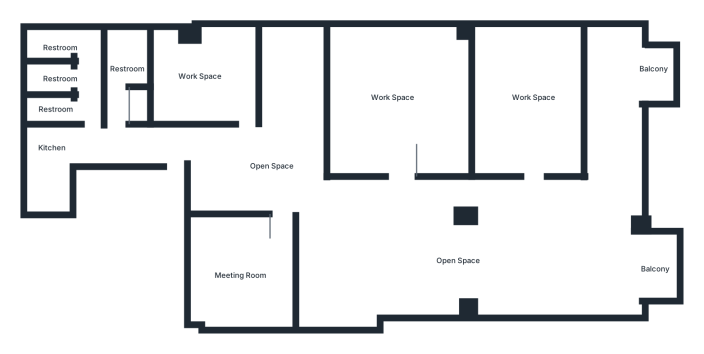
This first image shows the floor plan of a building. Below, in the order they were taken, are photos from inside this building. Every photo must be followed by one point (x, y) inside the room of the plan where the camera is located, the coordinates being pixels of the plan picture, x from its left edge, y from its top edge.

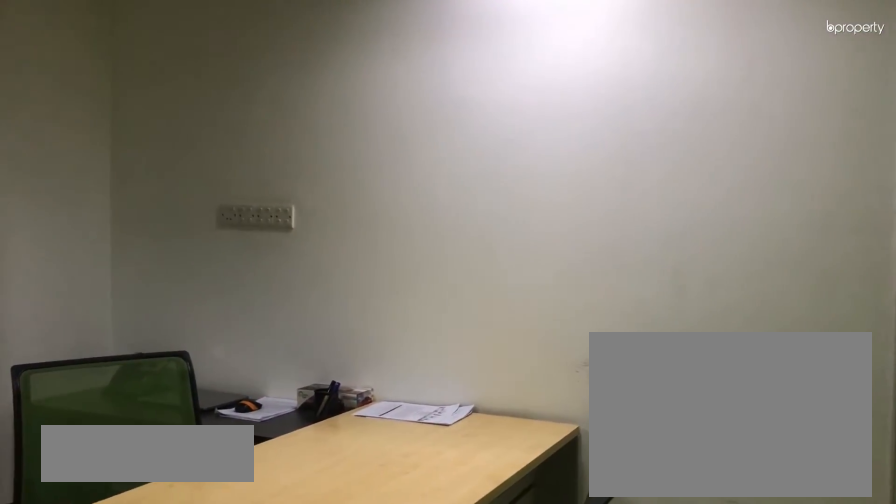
(251, 271)
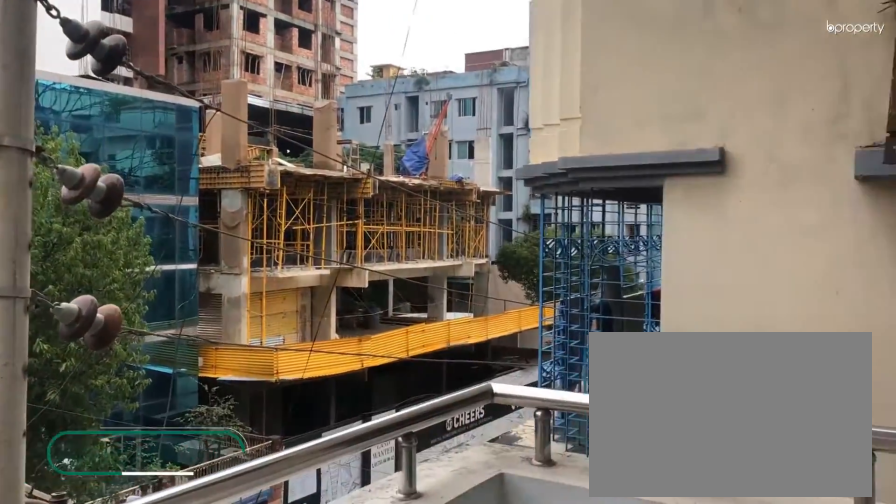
(654, 266)
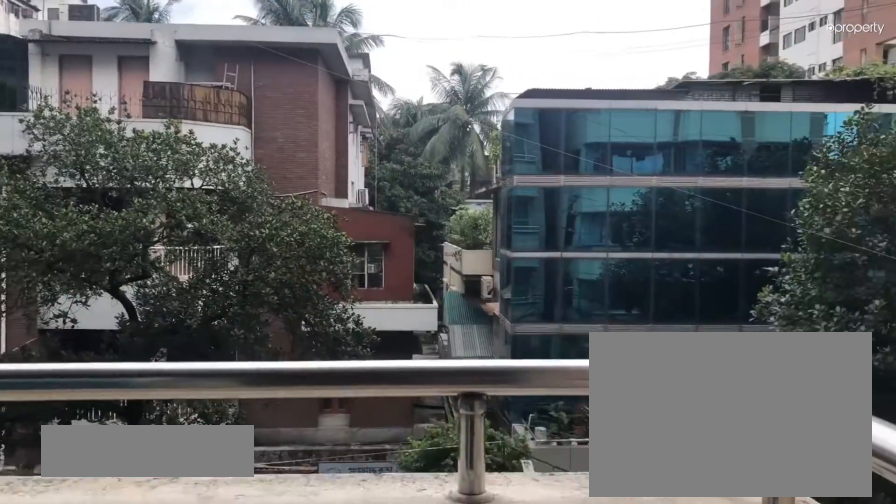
(655, 75)
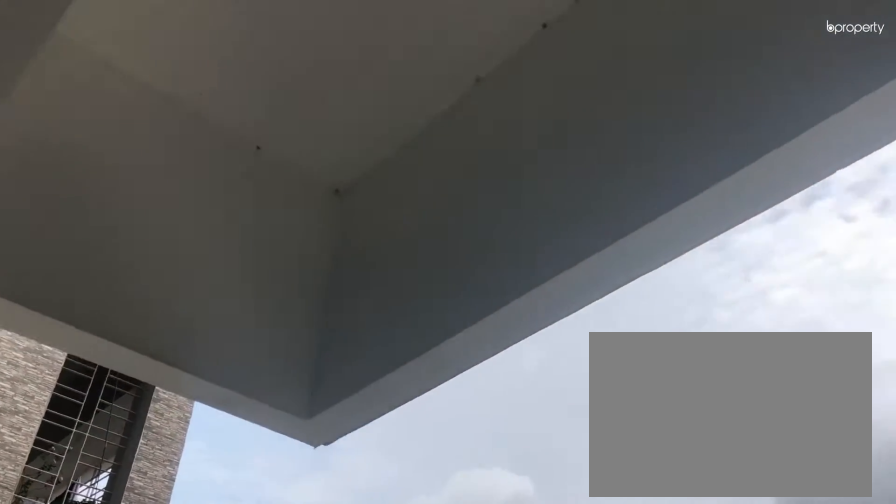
(650, 75)
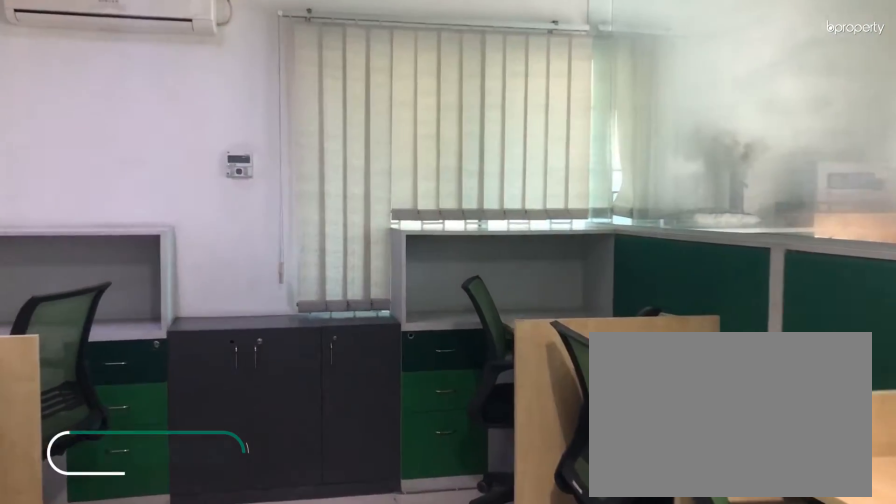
(528, 96)
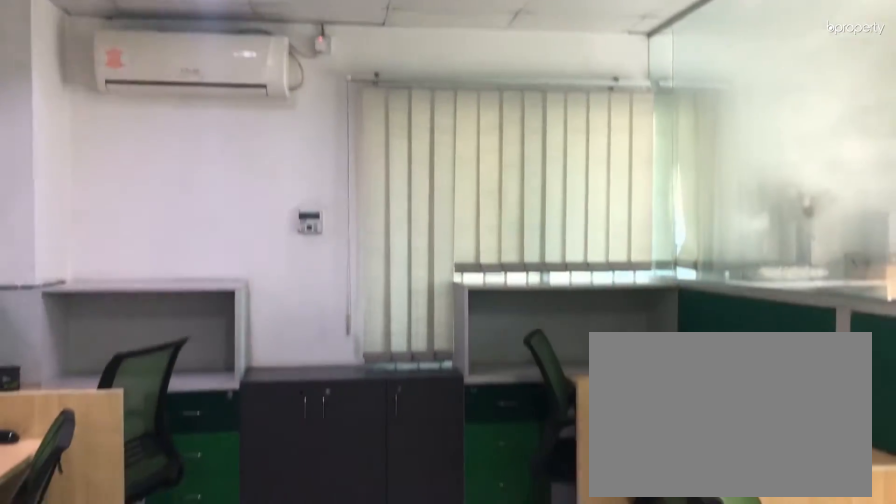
(528, 104)
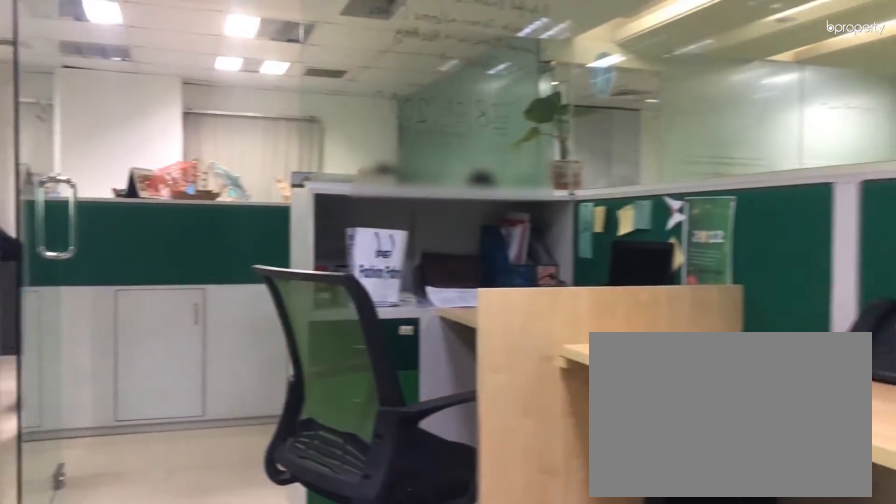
(404, 118)
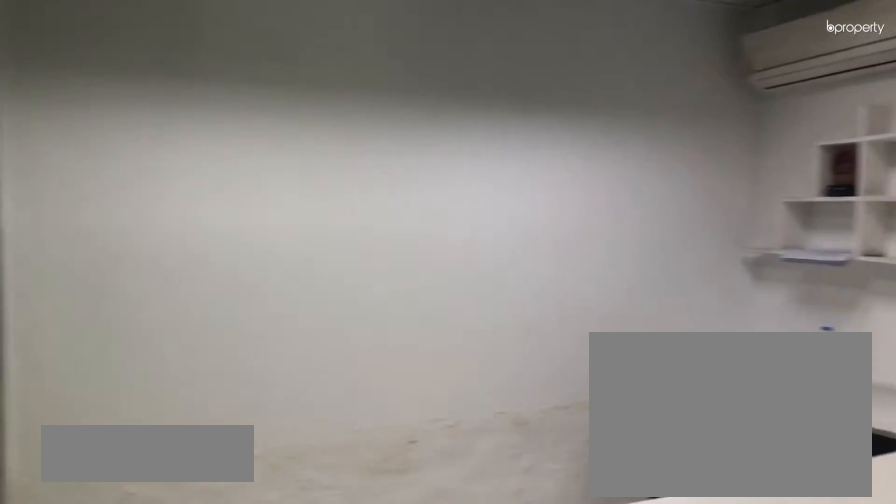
(210, 77)
